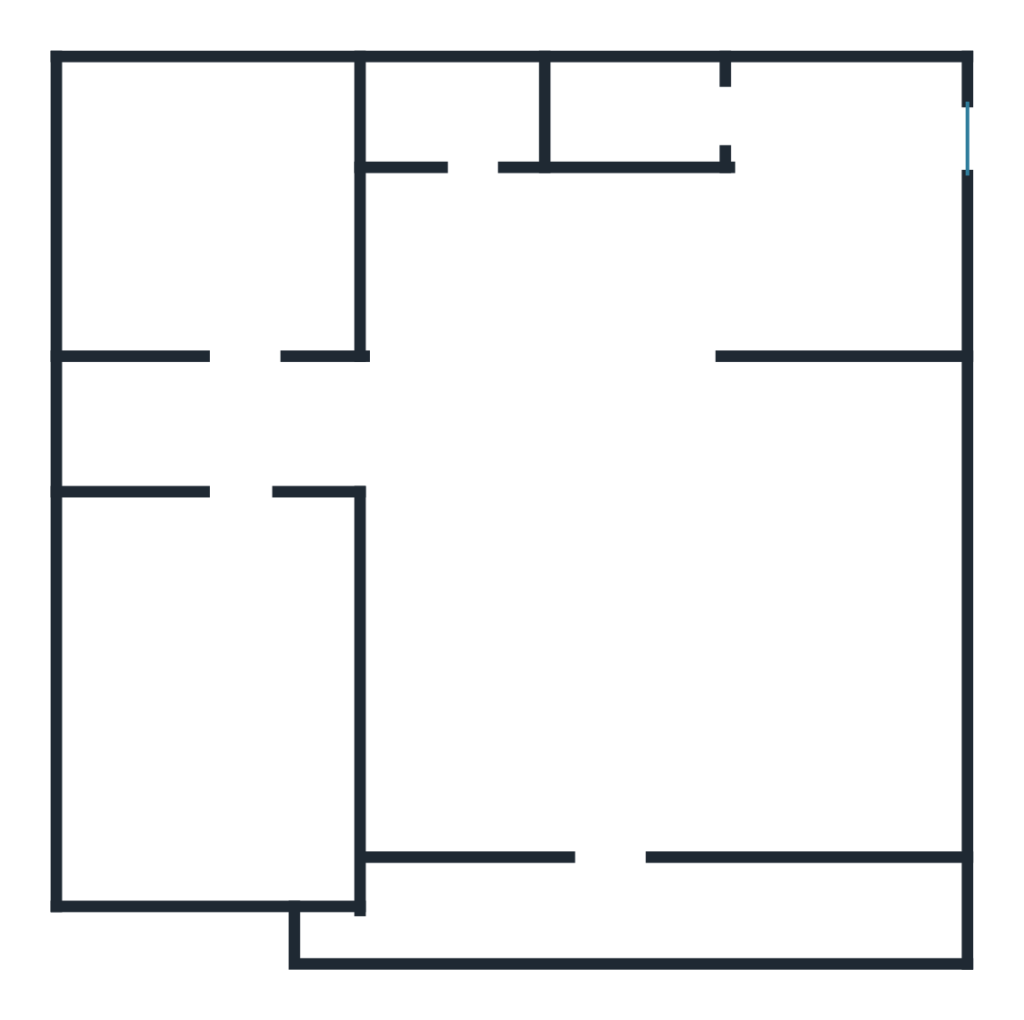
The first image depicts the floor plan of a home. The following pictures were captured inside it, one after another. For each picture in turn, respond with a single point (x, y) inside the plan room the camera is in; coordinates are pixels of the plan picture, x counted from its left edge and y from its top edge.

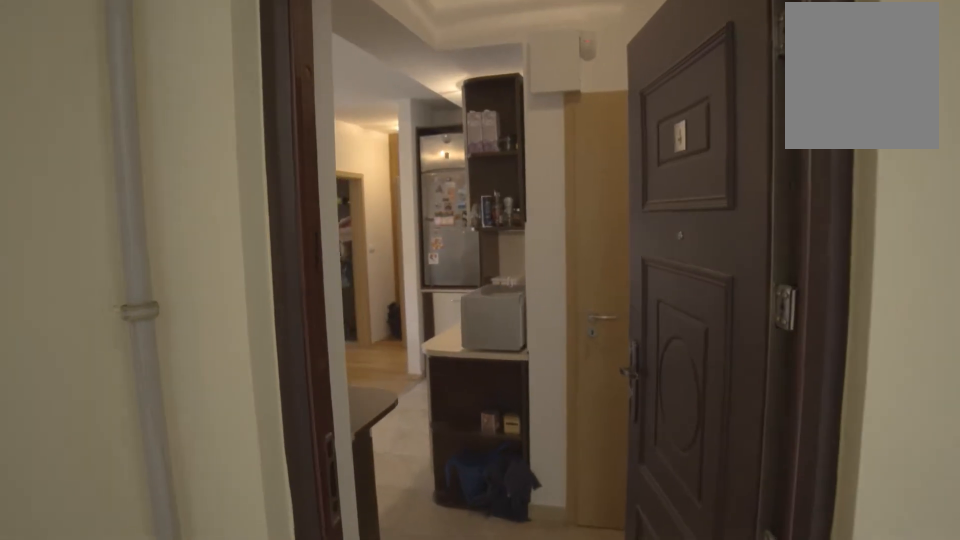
(854, 142)
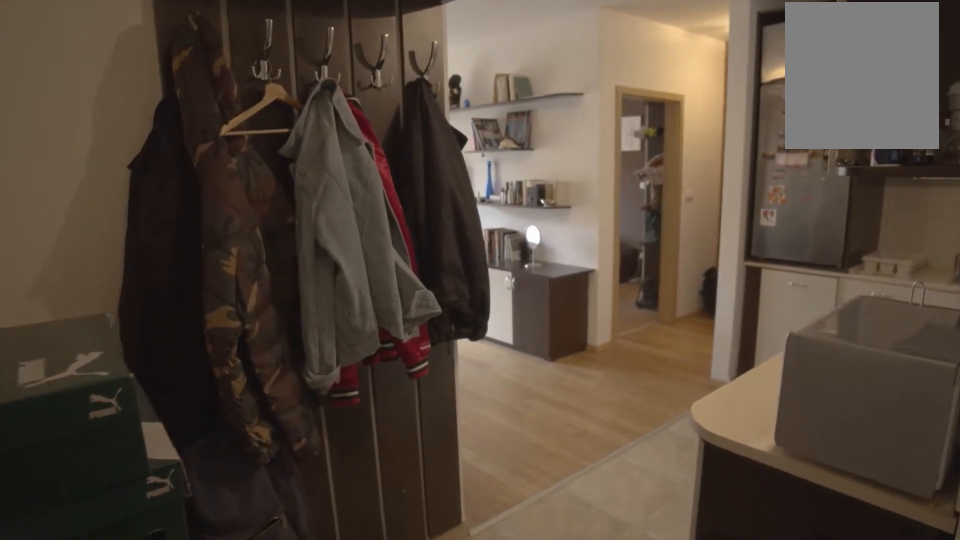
(853, 142)
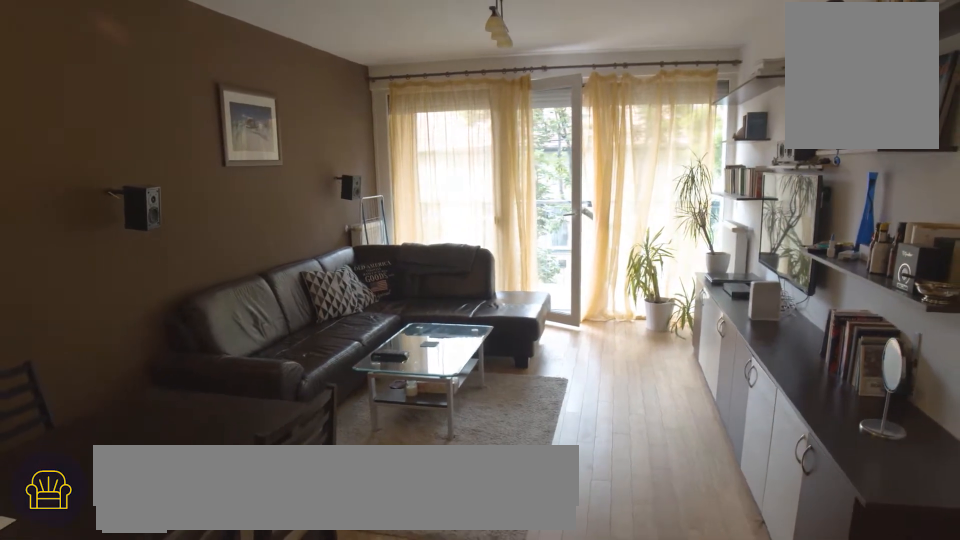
(679, 583)
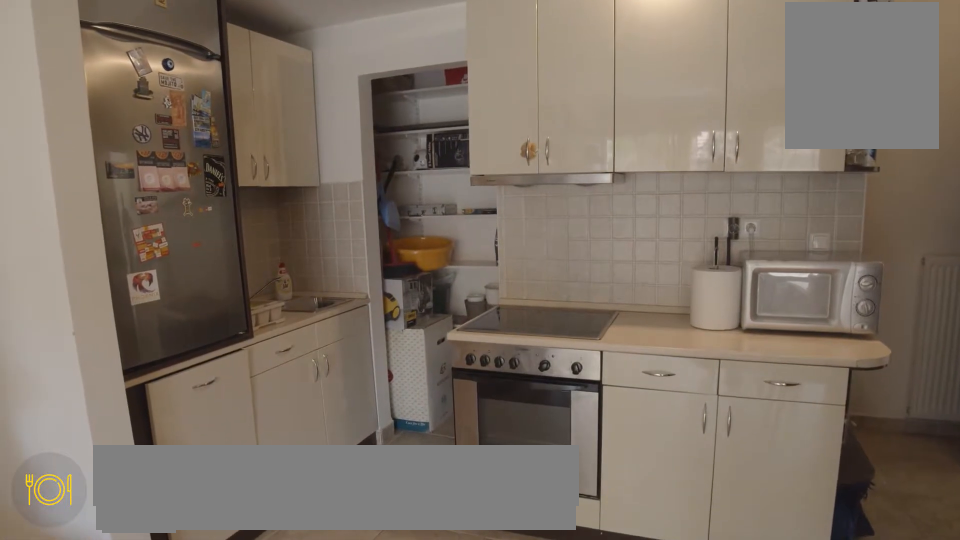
(557, 320)
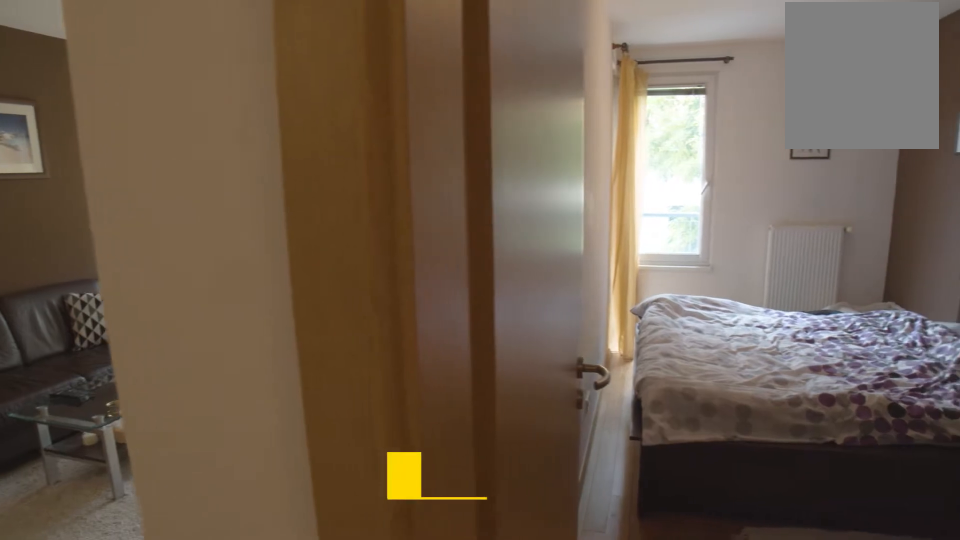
(216, 685)
